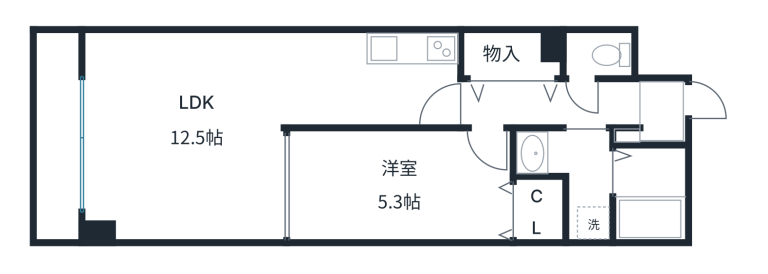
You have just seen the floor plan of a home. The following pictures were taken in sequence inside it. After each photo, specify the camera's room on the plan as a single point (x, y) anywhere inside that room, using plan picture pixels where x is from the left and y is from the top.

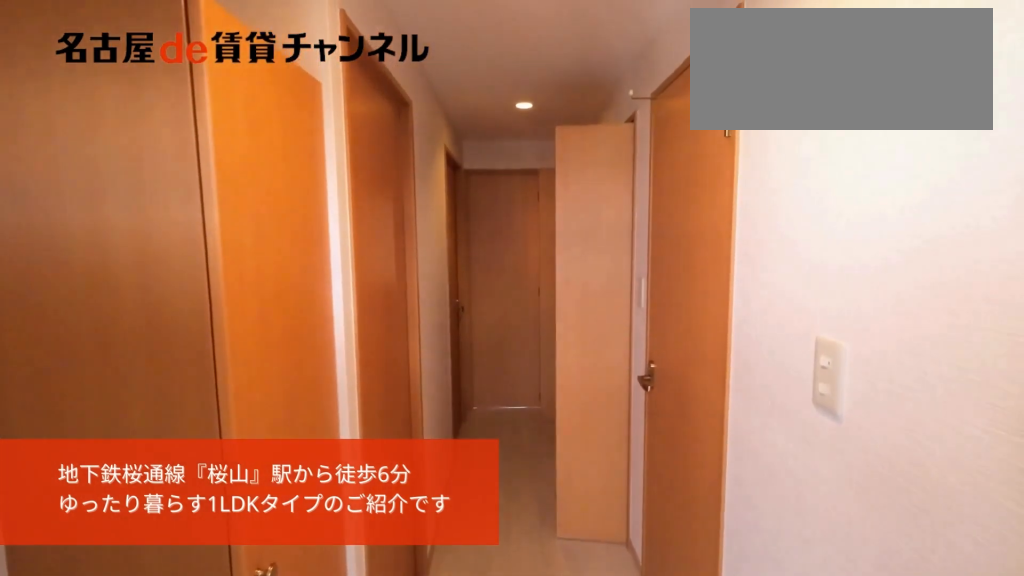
(661, 112)
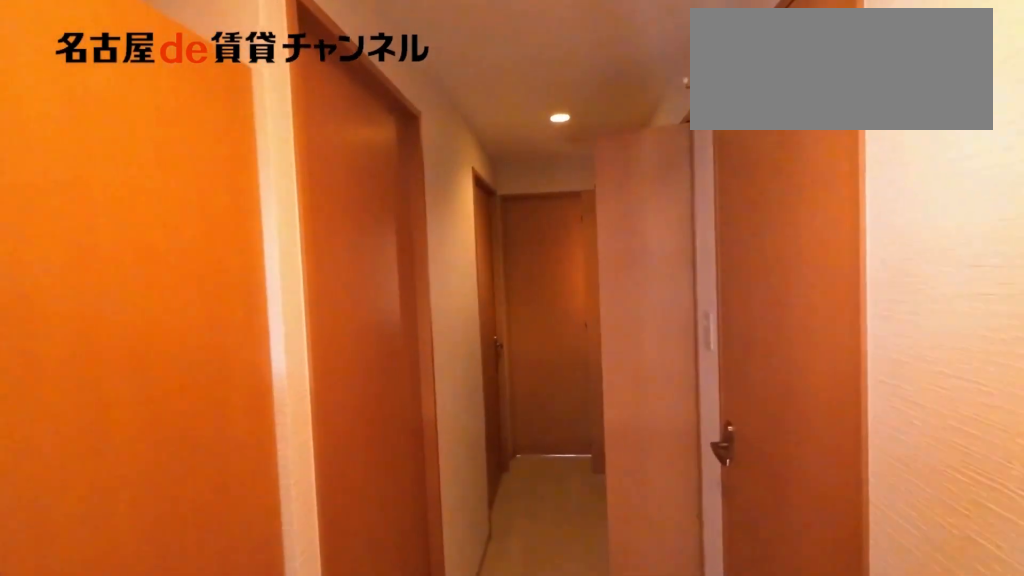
(661, 112)
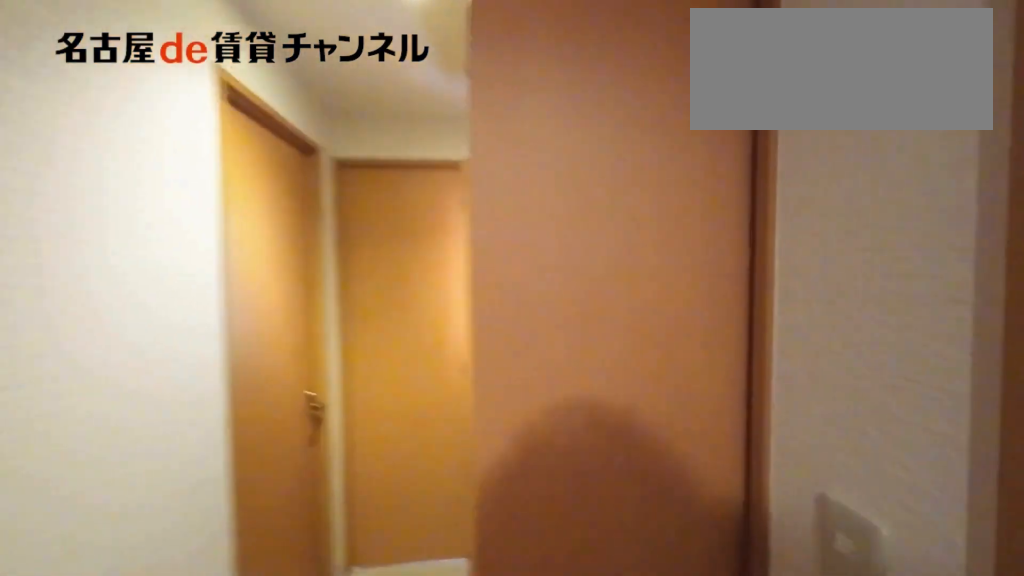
(553, 104)
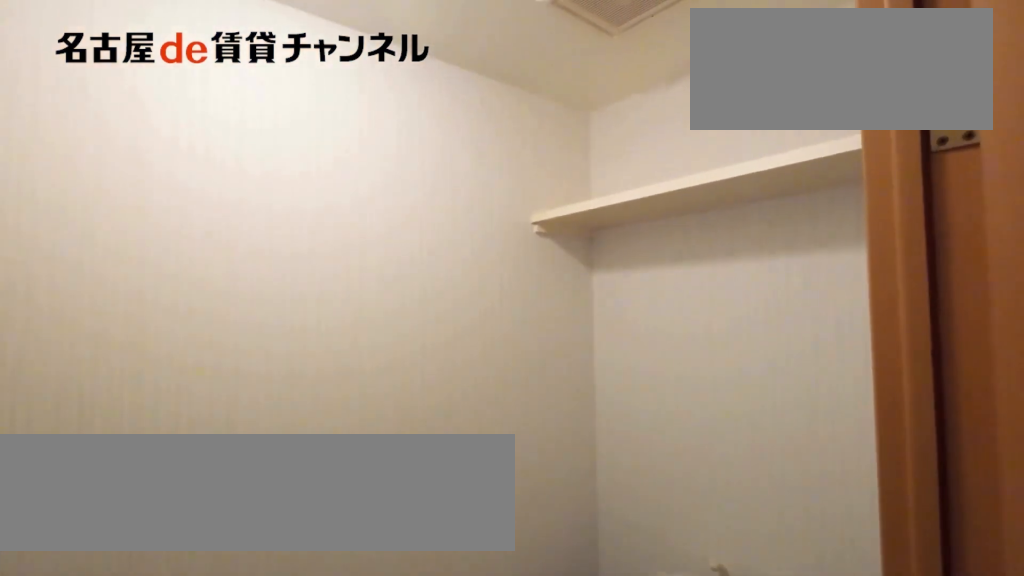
(598, 55)
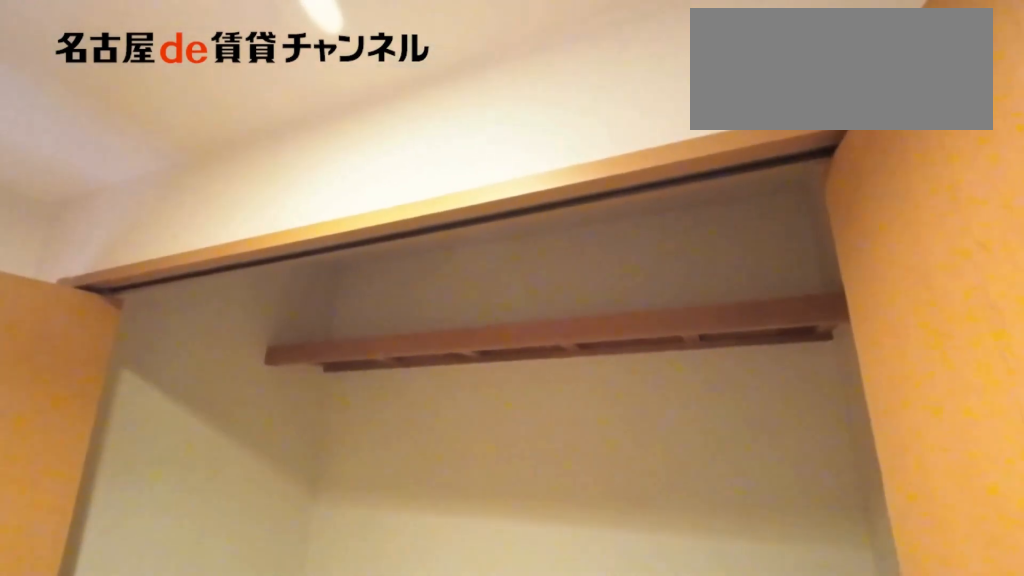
(507, 56)
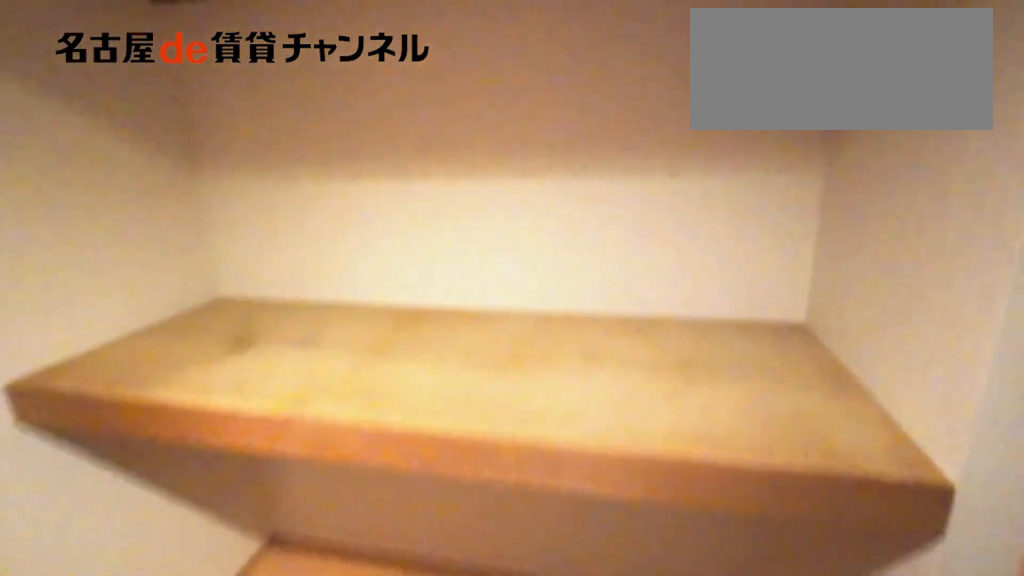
(507, 56)
